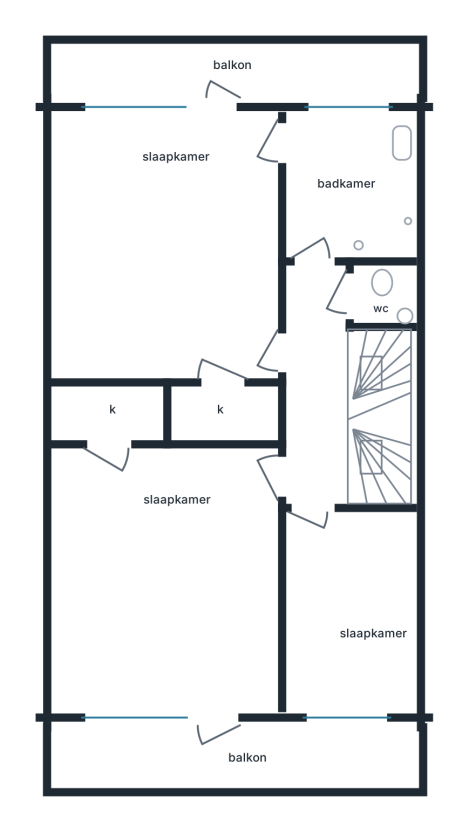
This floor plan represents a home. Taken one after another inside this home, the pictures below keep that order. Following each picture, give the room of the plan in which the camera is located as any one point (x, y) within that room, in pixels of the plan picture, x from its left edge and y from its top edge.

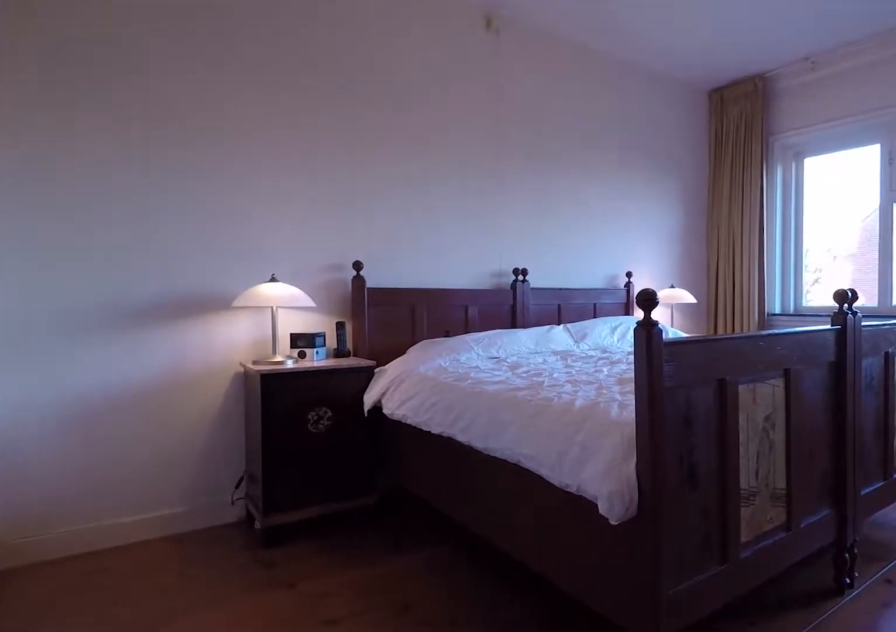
(163, 244)
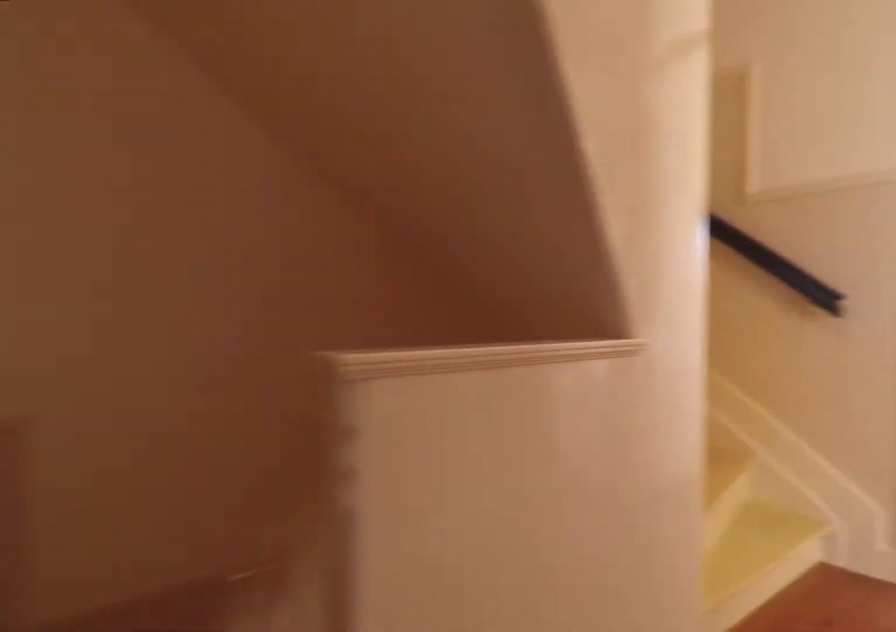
(317, 385)
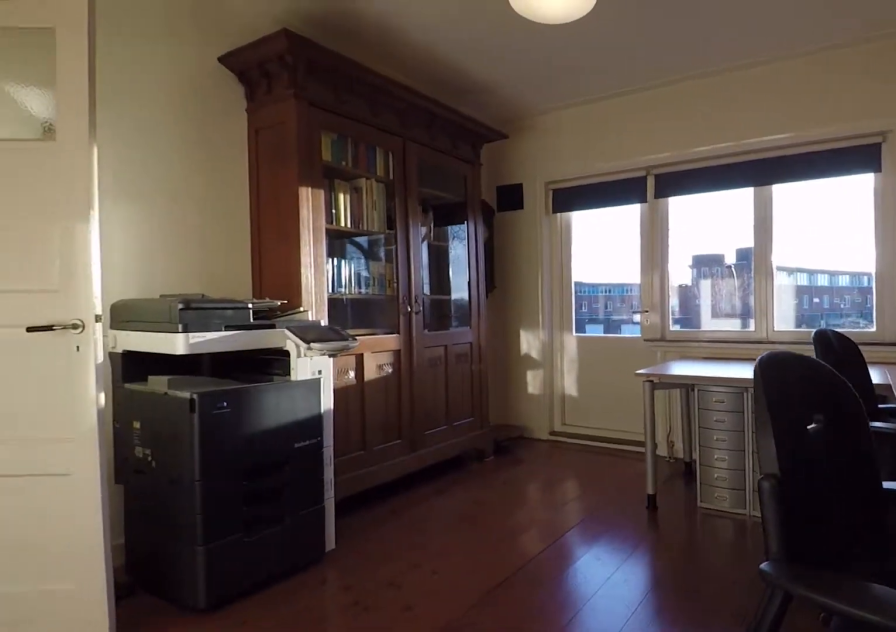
(164, 575)
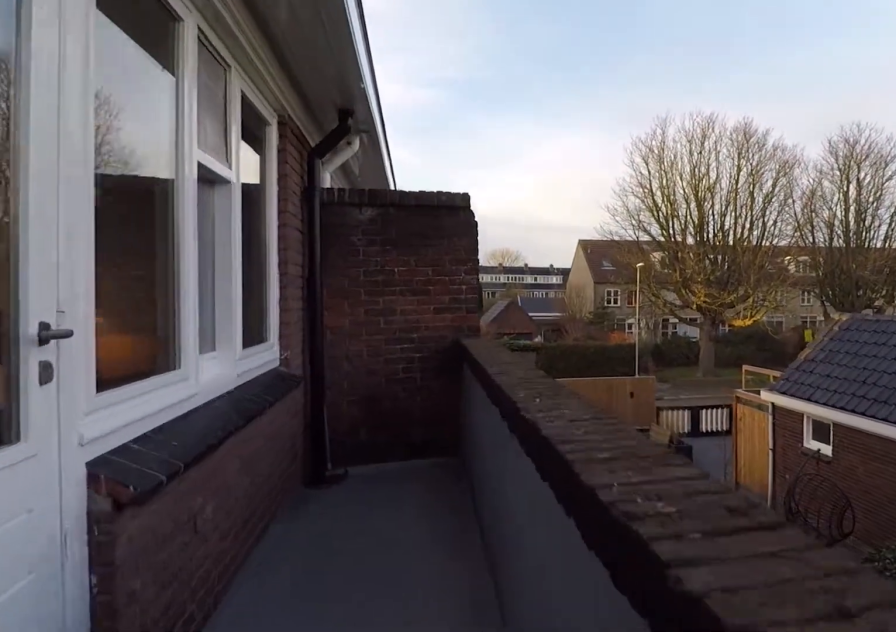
(230, 72)
